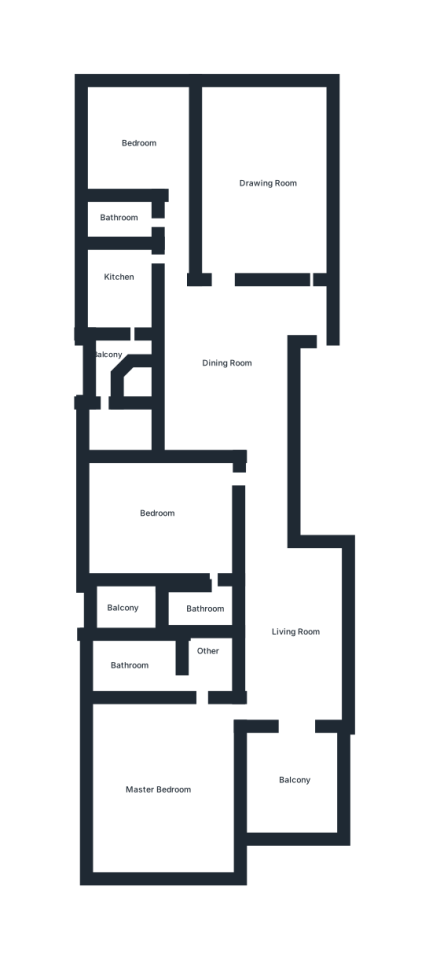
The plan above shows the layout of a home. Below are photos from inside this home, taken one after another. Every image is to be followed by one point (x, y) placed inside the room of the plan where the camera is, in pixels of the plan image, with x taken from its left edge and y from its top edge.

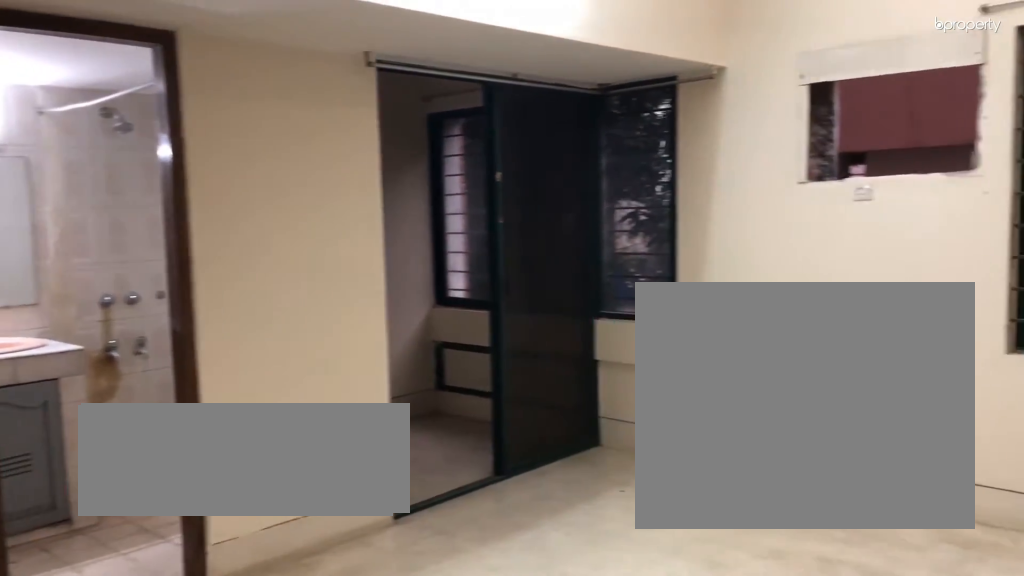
(162, 508)
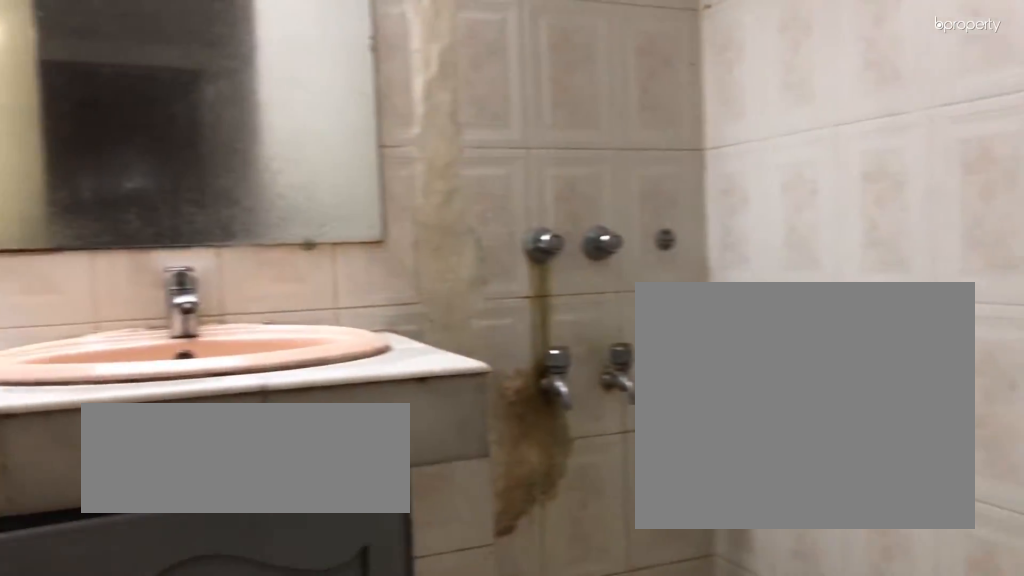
(200, 610)
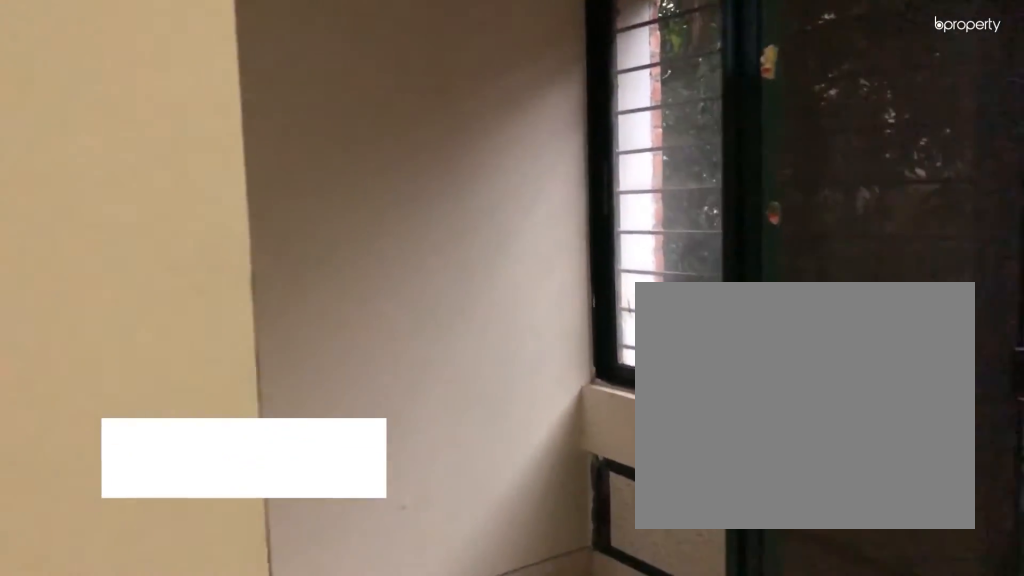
(133, 607)
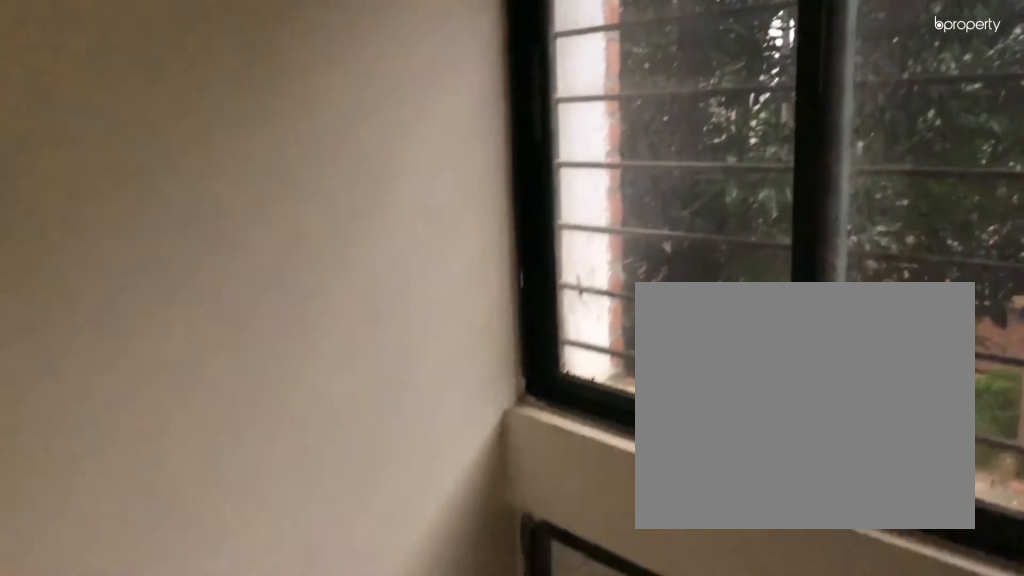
(133, 607)
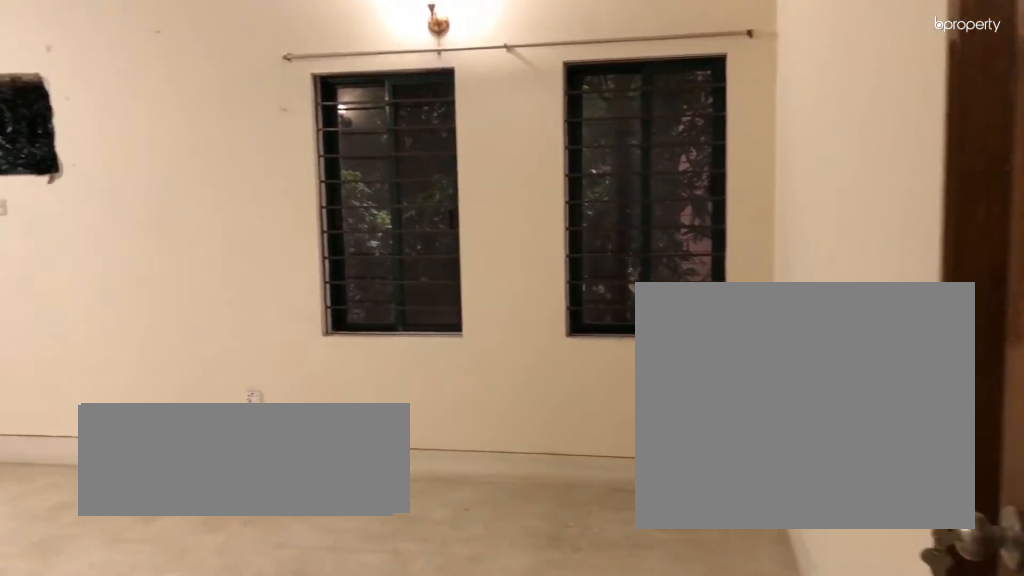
(162, 781)
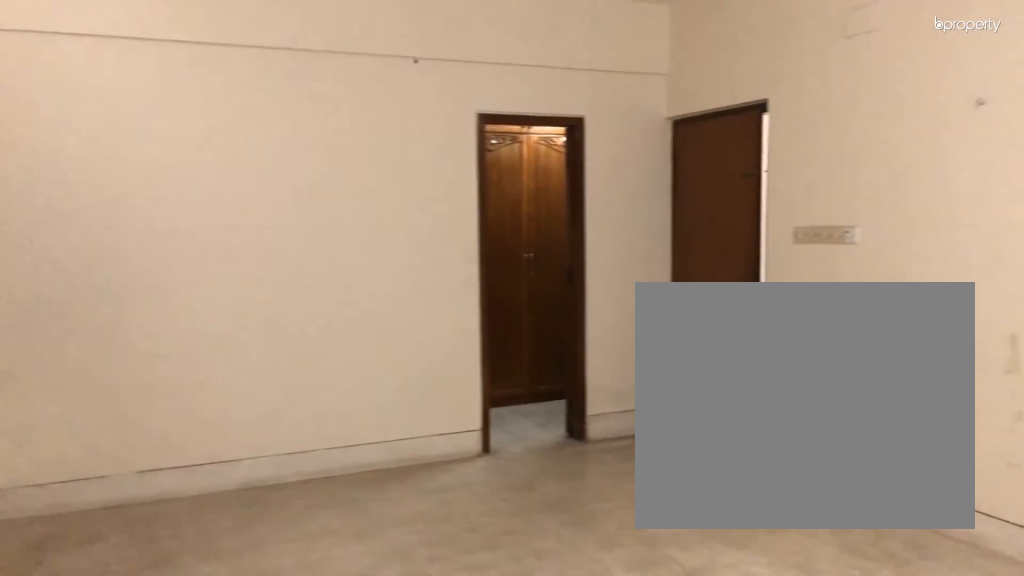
(162, 781)
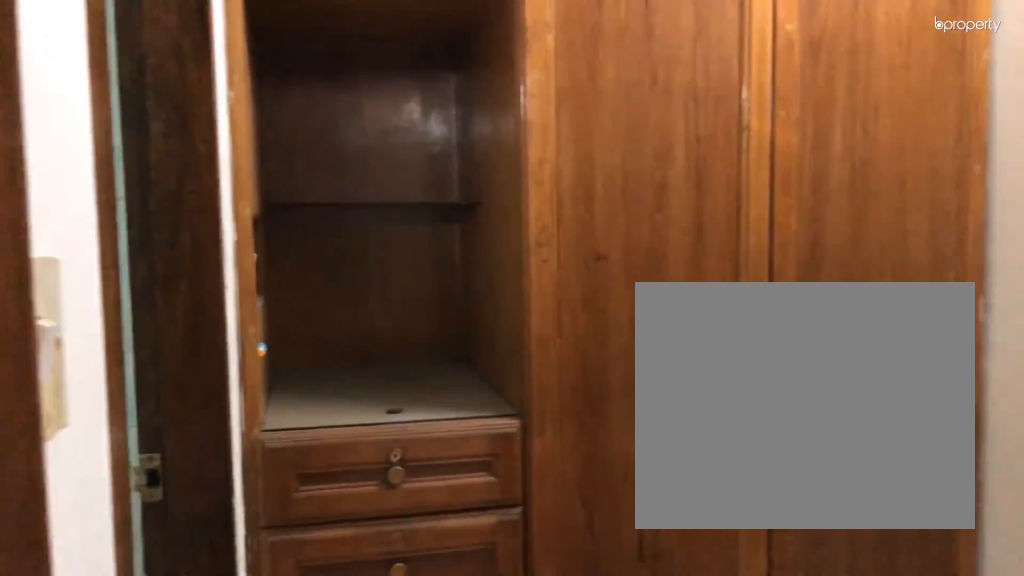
(207, 664)
